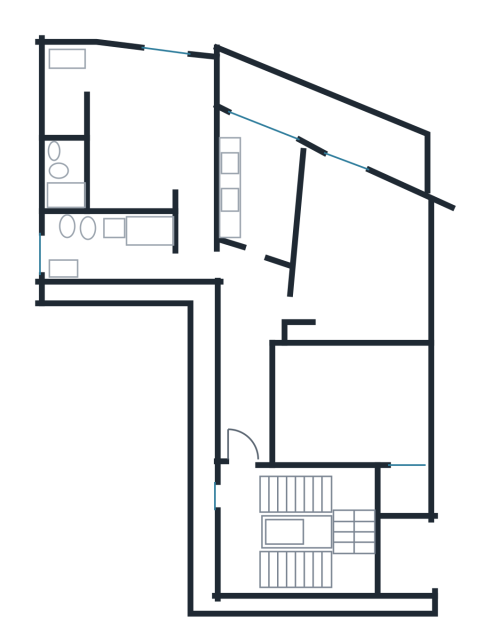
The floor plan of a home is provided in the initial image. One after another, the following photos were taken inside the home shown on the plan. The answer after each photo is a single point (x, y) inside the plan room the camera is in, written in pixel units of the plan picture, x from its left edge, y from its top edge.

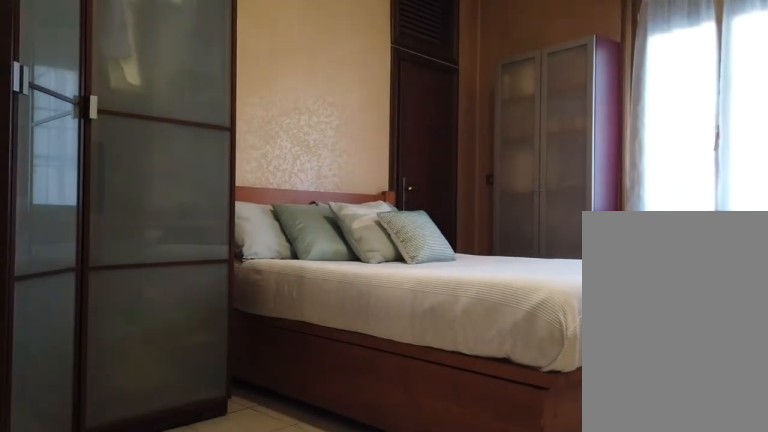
(150, 141)
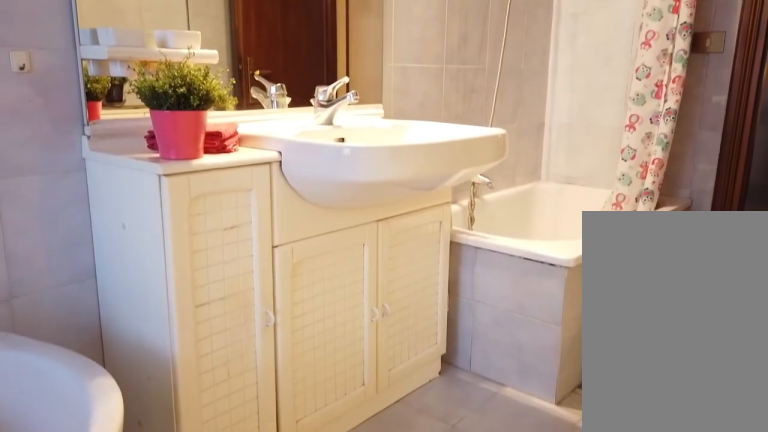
(109, 244)
